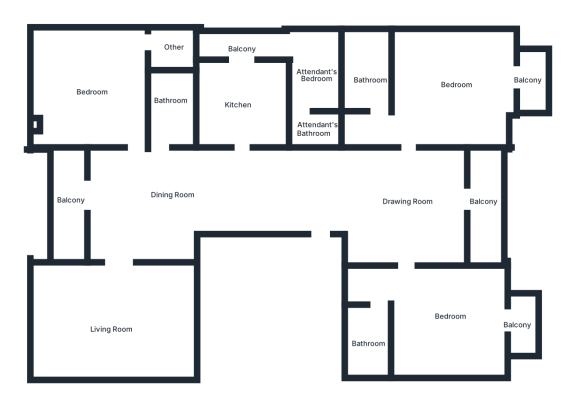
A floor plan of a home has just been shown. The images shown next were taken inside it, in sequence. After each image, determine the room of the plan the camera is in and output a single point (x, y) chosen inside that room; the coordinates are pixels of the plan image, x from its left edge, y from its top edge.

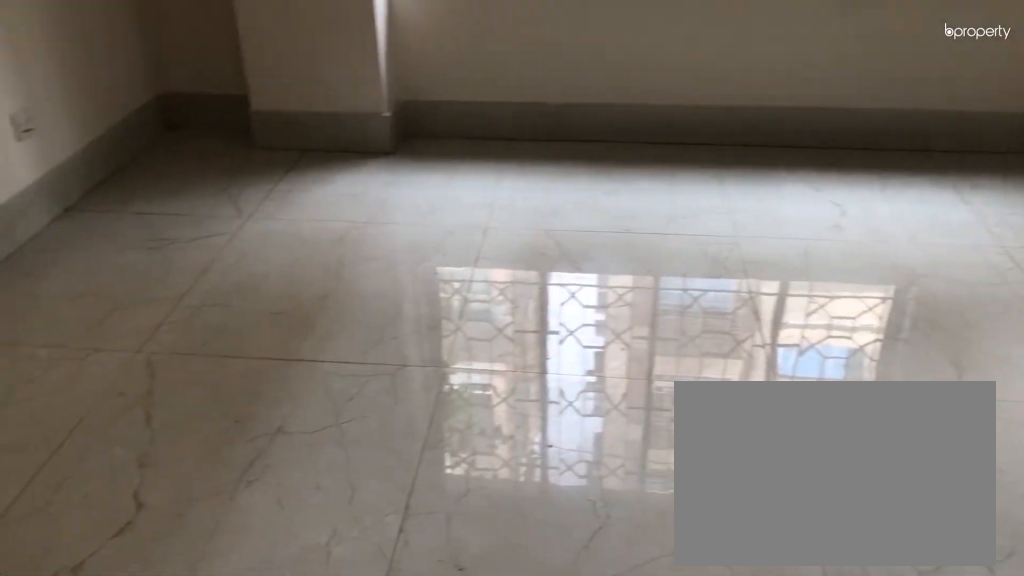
(94, 89)
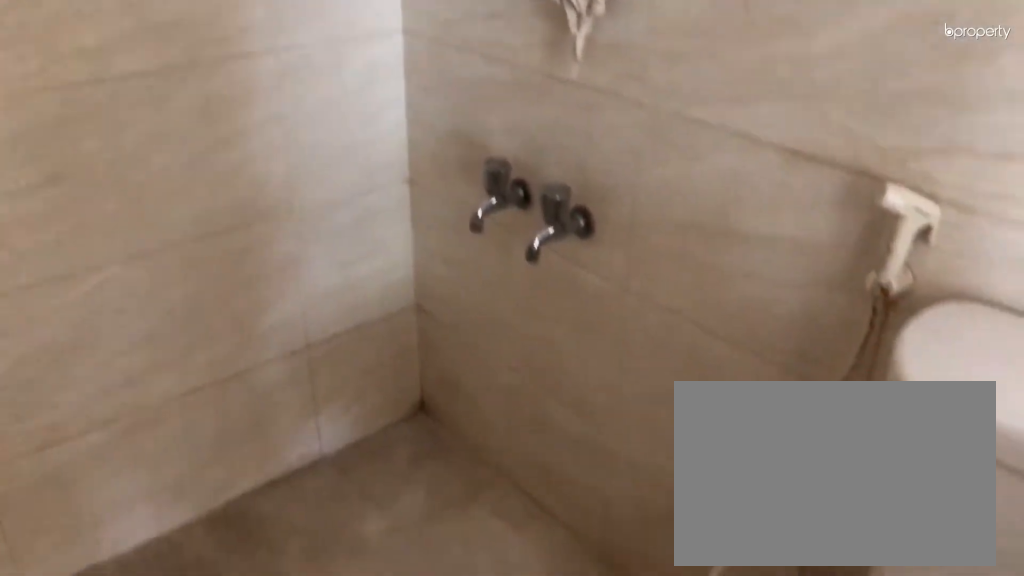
(171, 105)
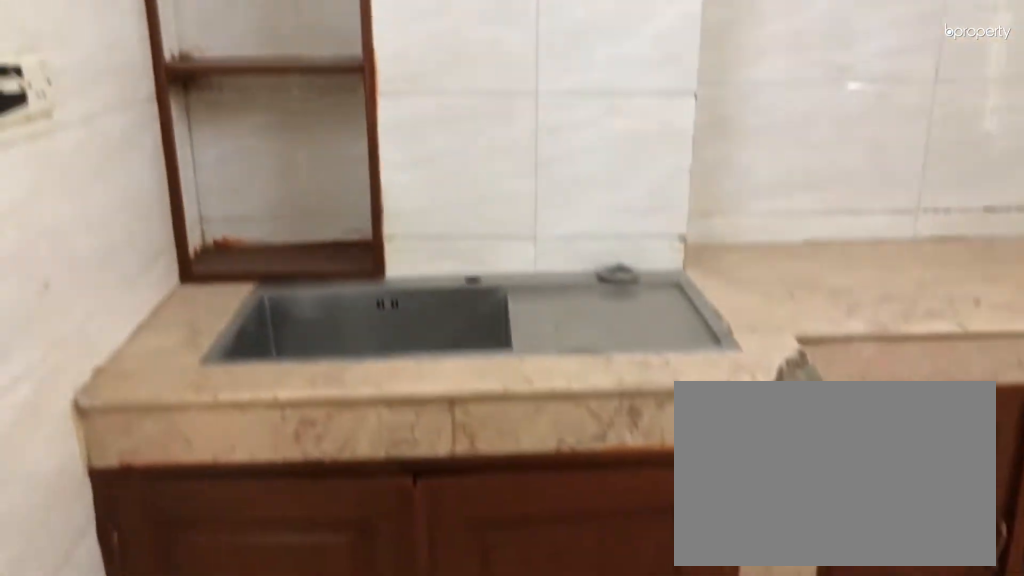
(238, 102)
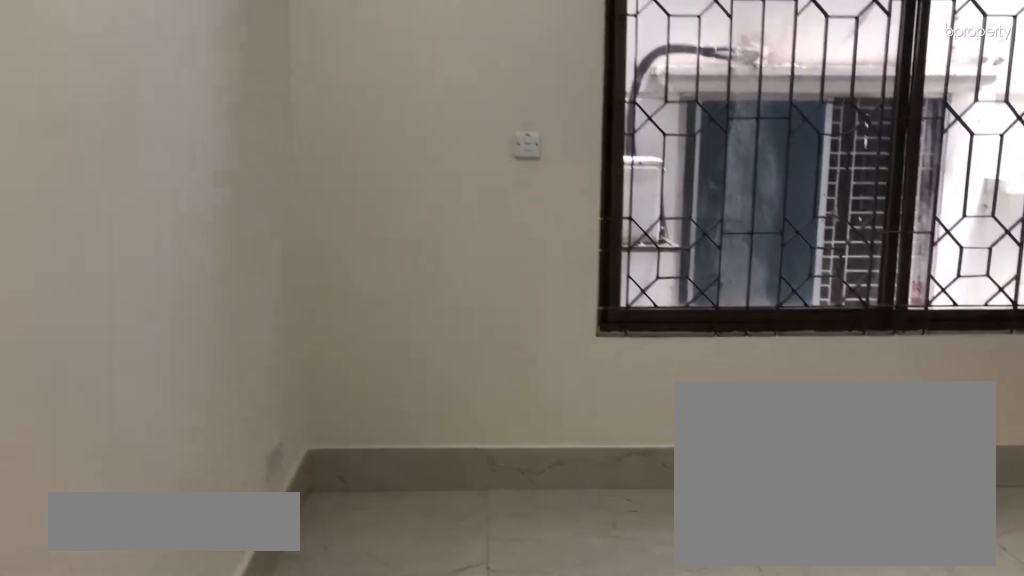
(459, 83)
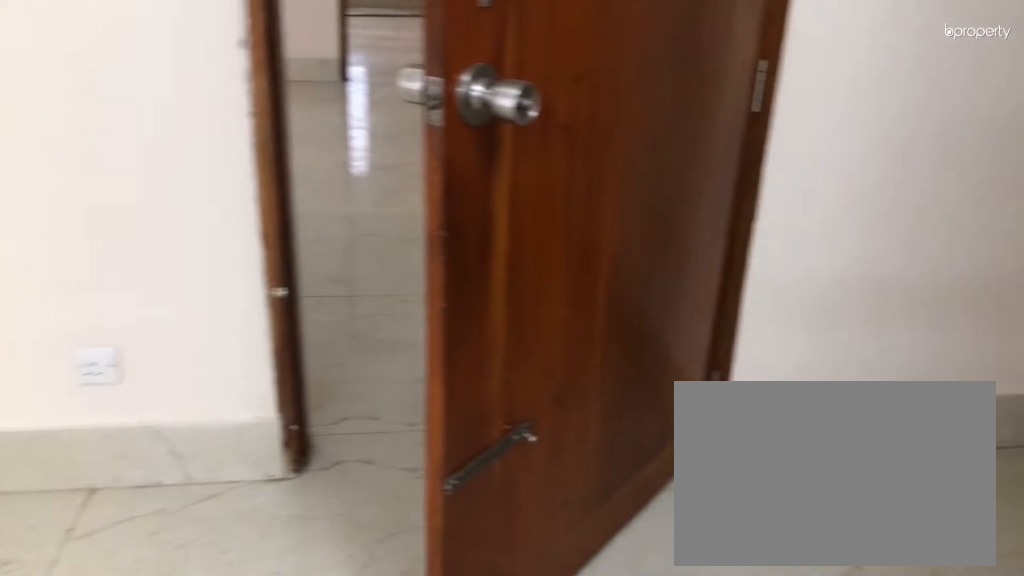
(459, 83)
